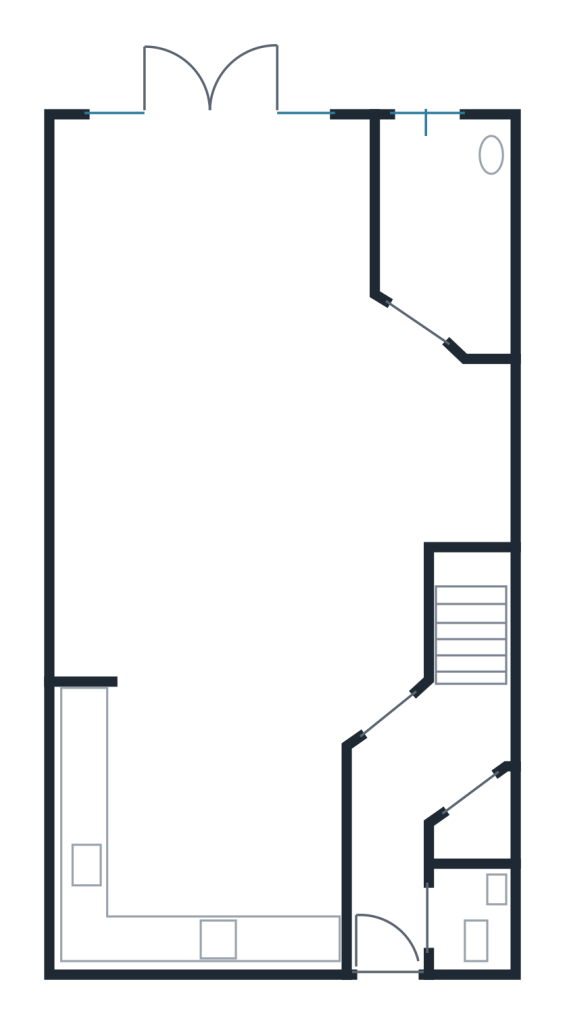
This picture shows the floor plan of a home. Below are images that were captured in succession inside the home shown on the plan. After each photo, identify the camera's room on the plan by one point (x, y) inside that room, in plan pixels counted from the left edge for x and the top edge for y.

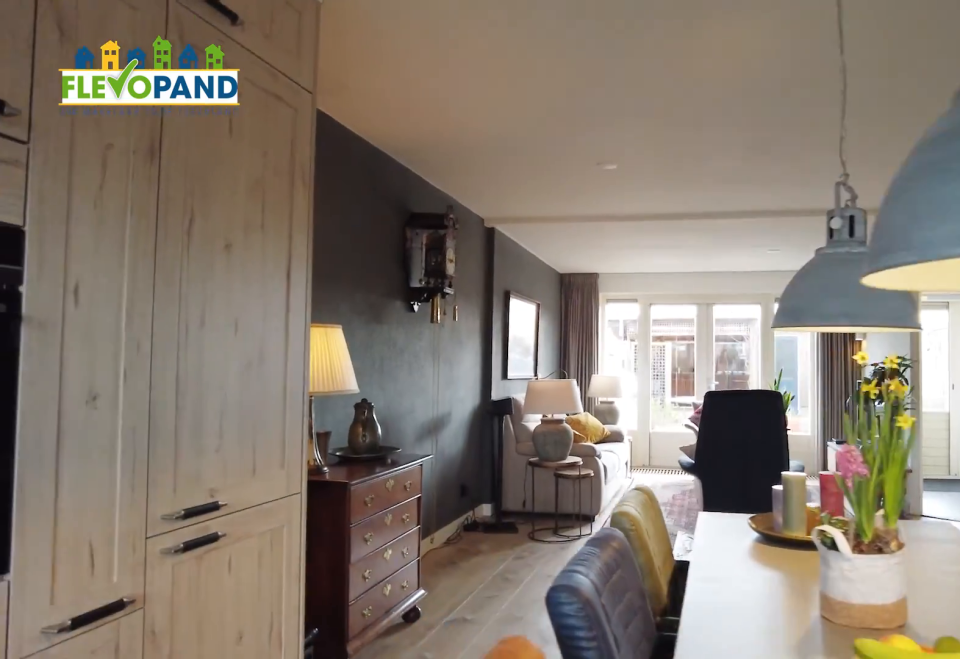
(206, 819)
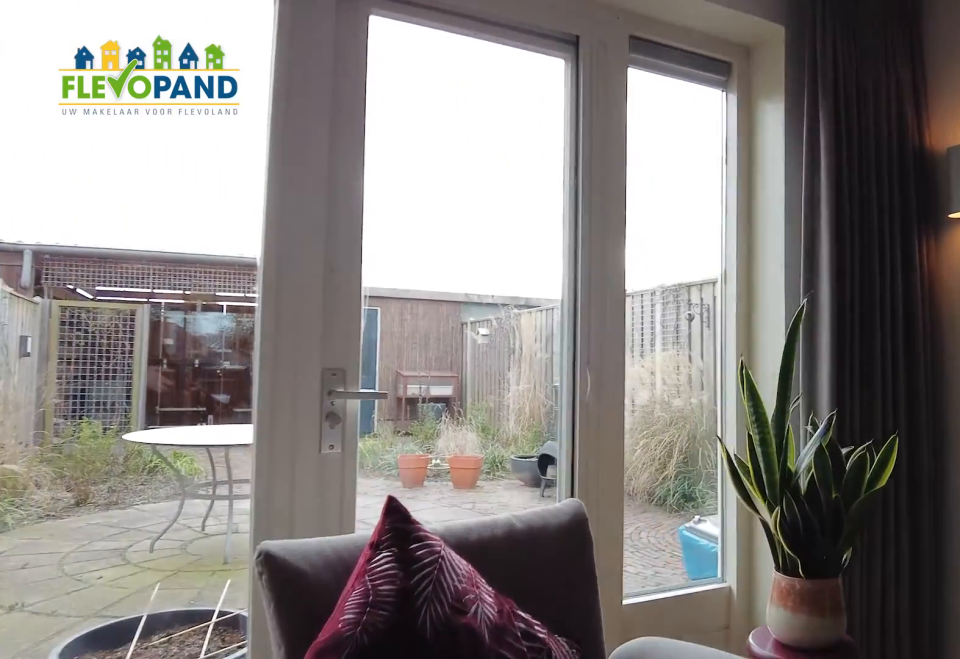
(366, 470)
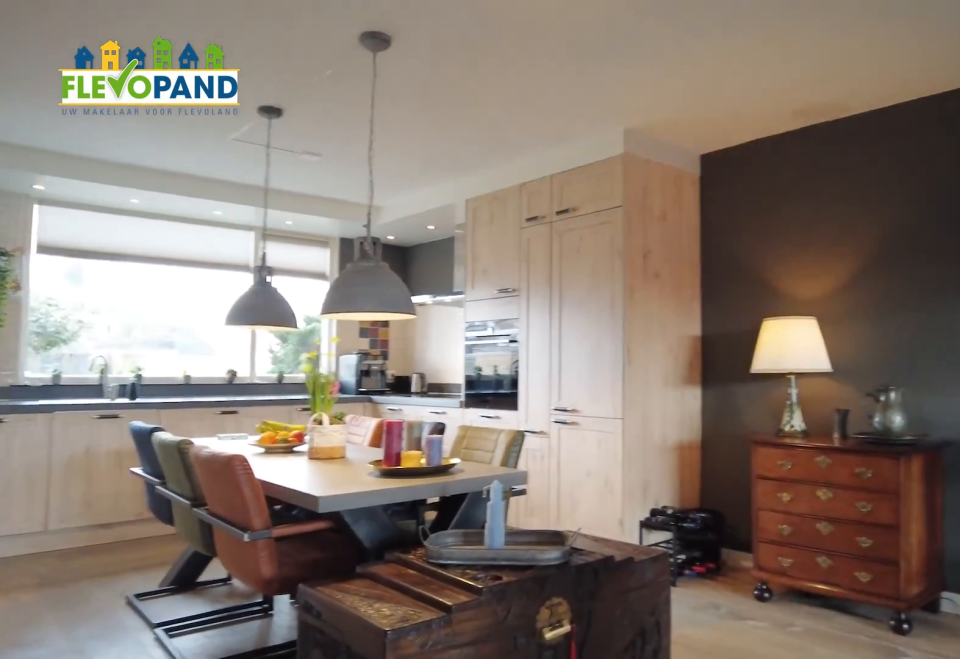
(366, 470)
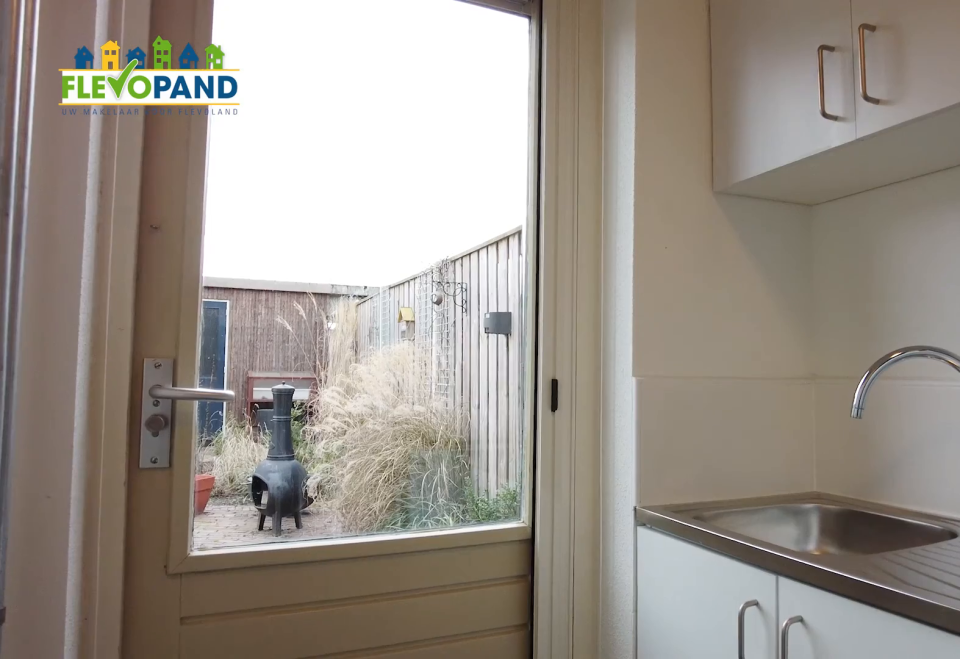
(444, 226)
